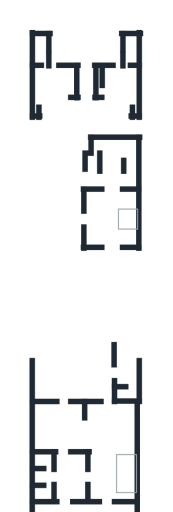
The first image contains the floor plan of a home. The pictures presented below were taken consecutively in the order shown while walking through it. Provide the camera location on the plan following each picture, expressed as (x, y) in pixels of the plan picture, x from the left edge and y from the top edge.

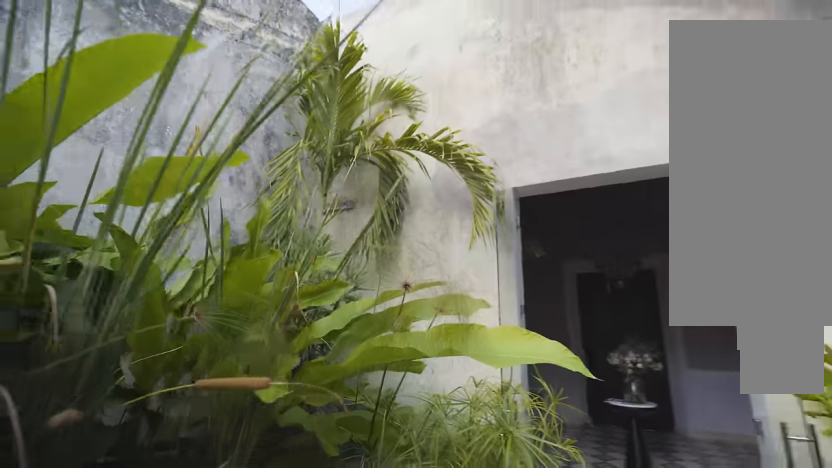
(100, 472)
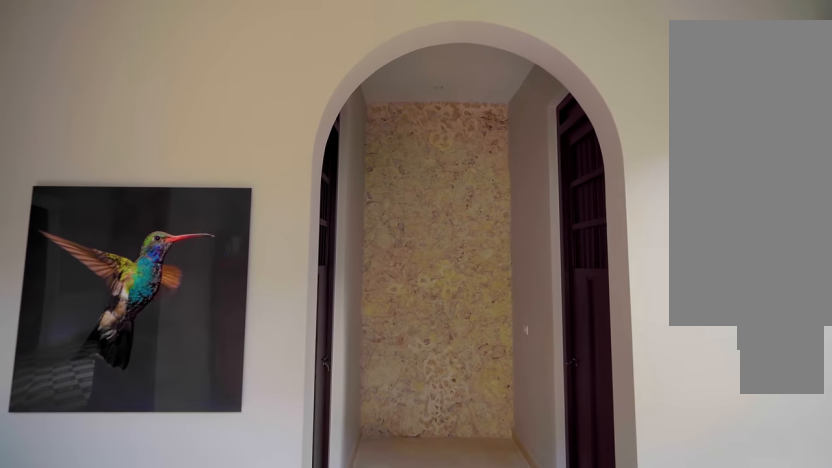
(74, 478)
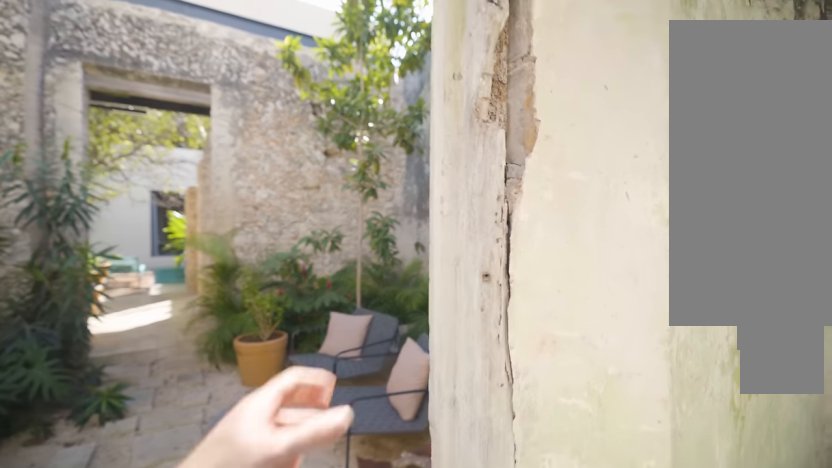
(113, 425)
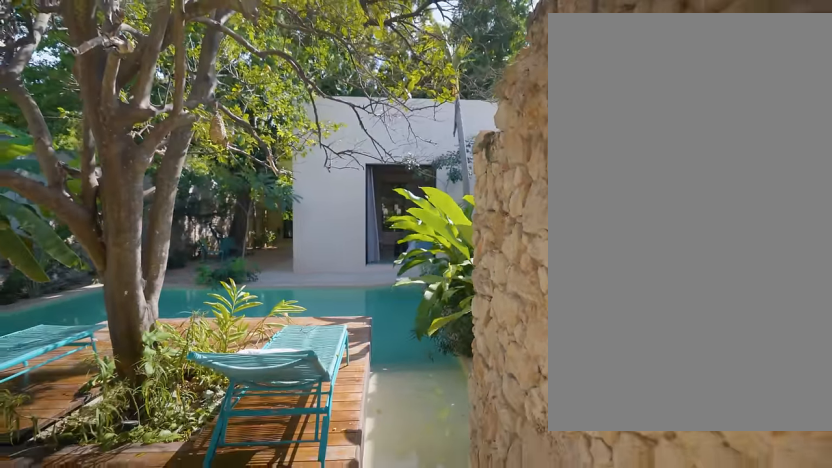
(50, 374)
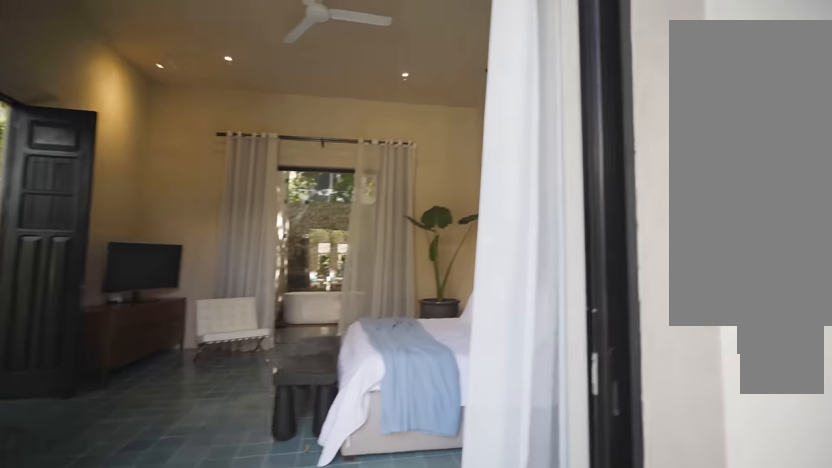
(90, 272)
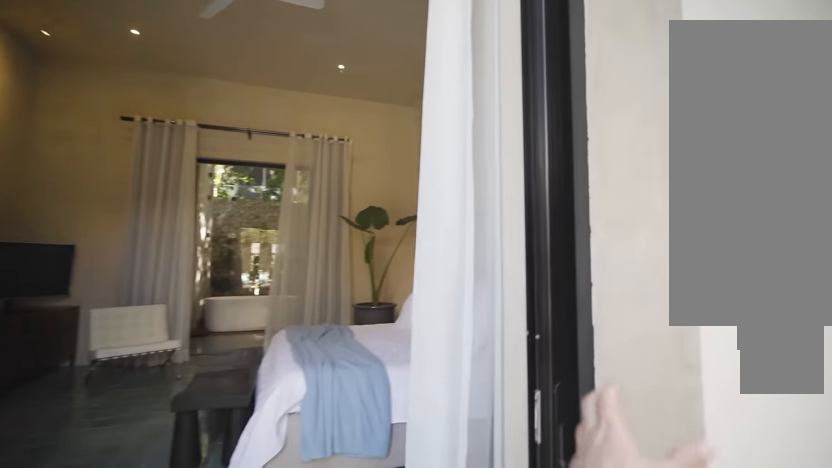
(90, 272)
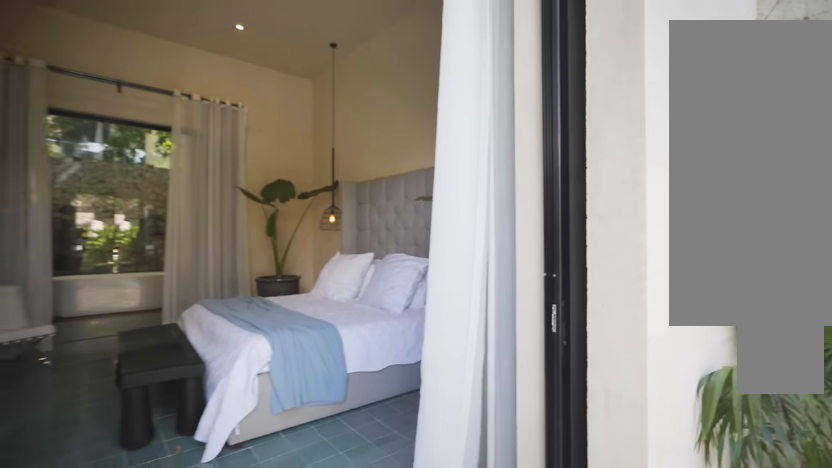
(90, 272)
